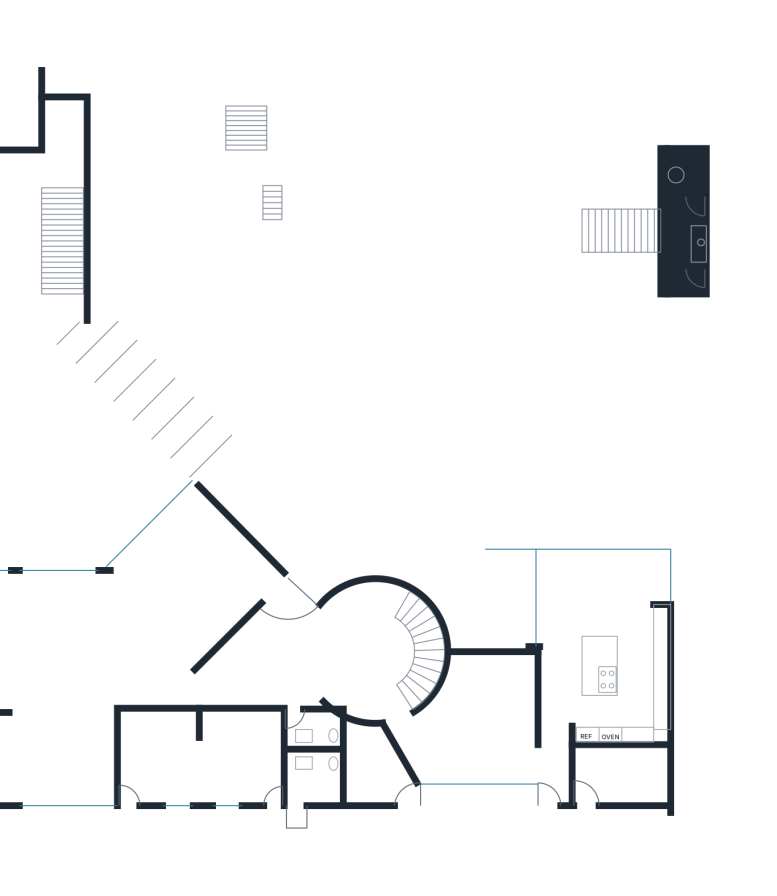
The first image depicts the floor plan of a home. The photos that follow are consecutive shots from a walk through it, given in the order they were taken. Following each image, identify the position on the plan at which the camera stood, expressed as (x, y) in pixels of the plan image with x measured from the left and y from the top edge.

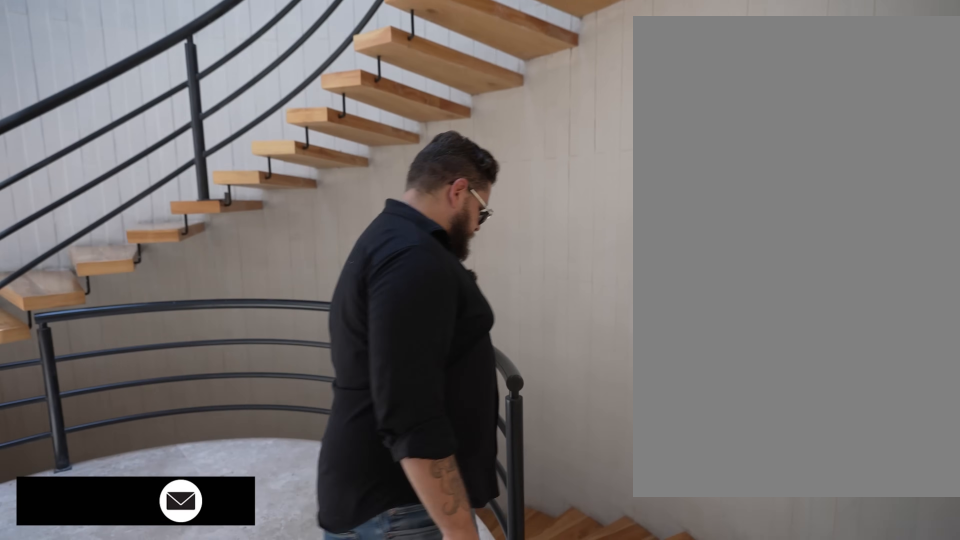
(359, 681)
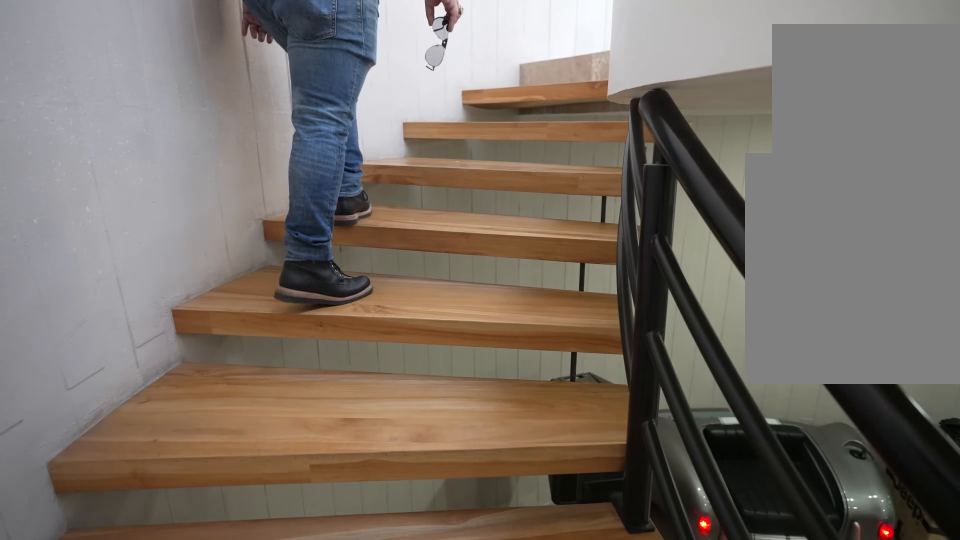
(420, 687)
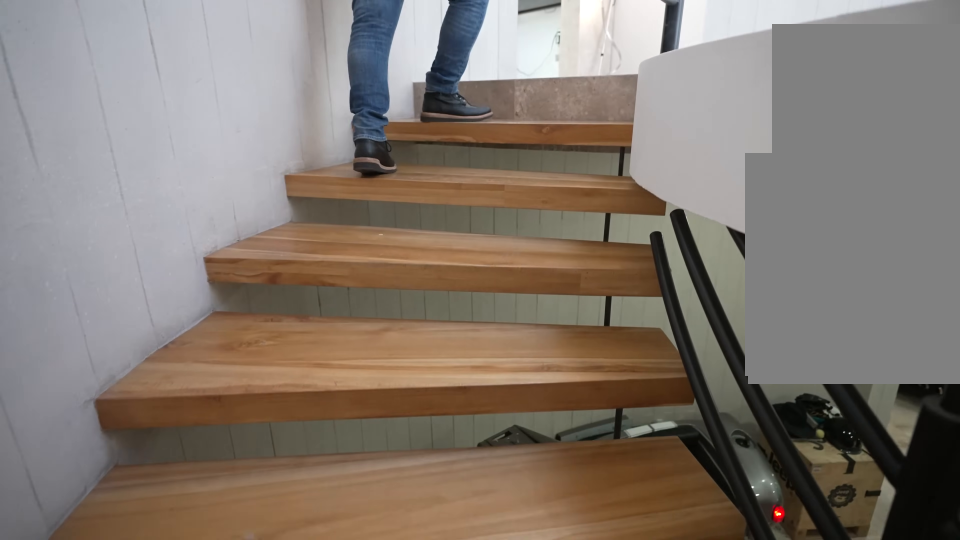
(419, 687)
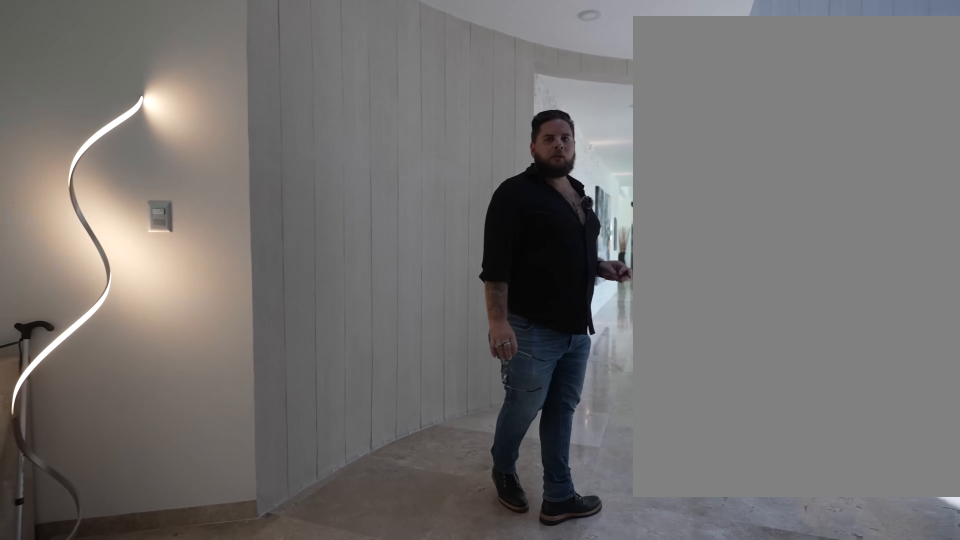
(395, 695)
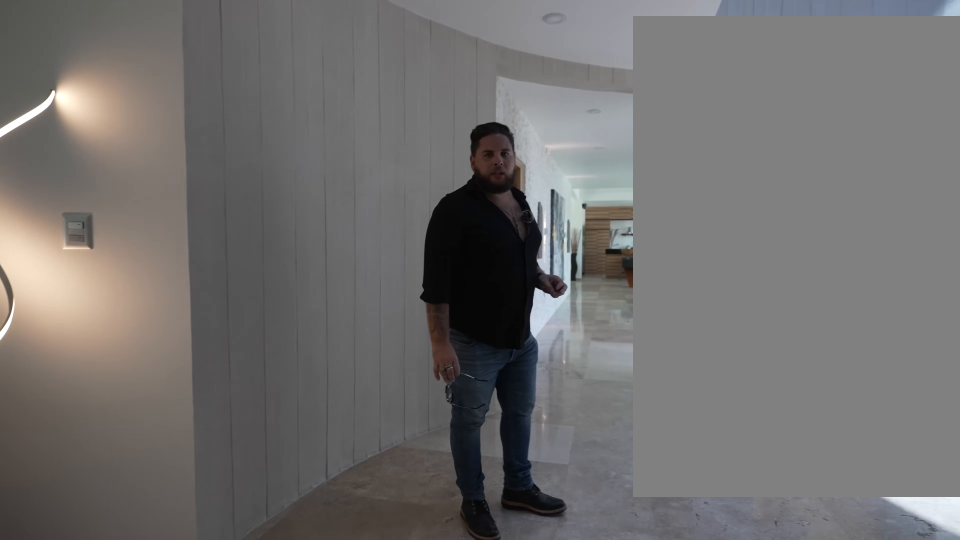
(380, 695)
